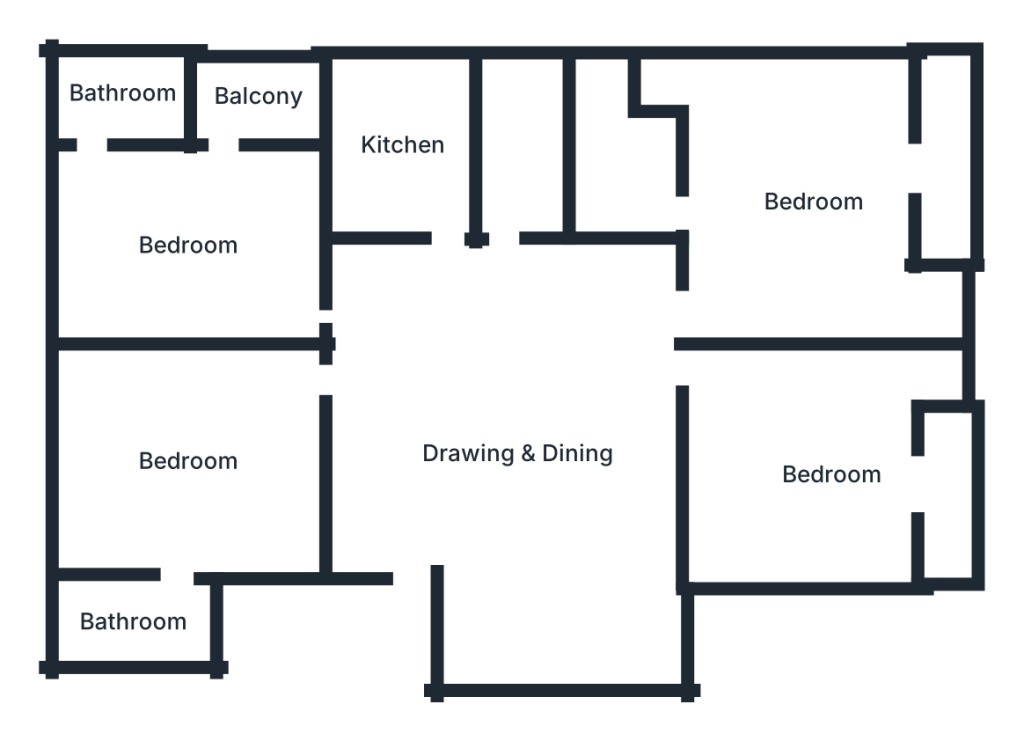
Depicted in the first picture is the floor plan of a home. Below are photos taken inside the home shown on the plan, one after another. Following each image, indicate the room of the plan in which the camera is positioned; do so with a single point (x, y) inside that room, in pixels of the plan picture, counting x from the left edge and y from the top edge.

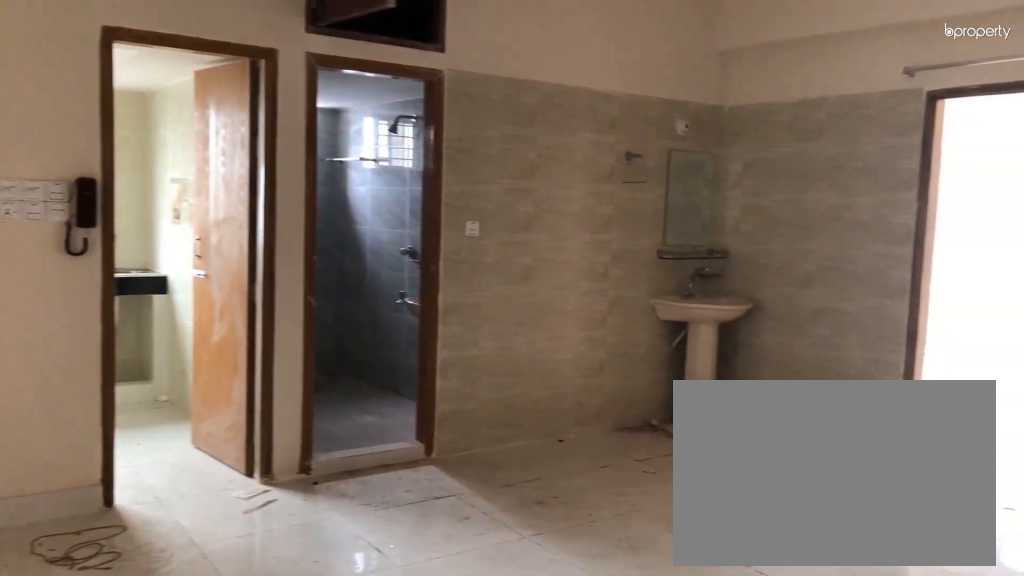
(530, 449)
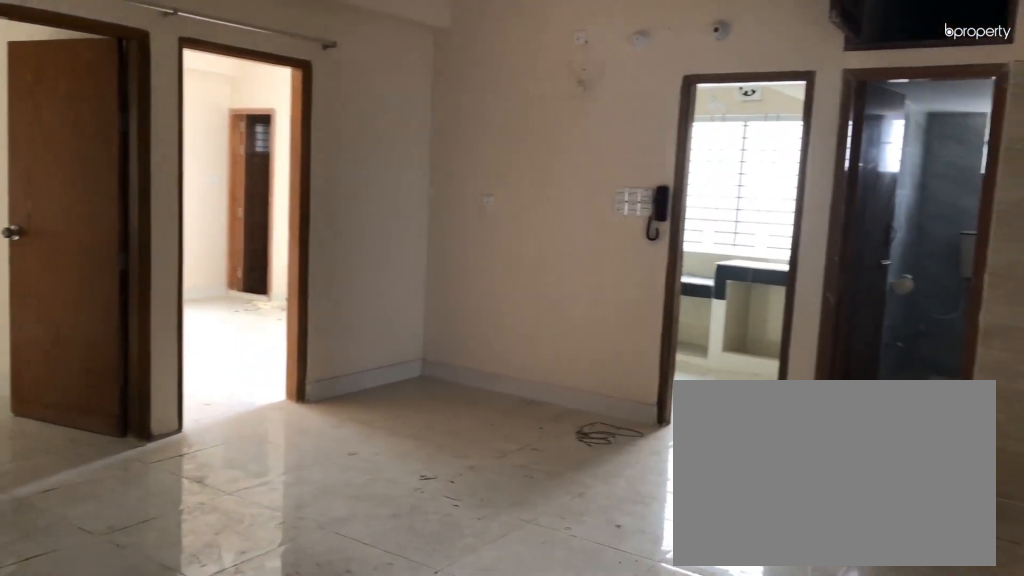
(530, 449)
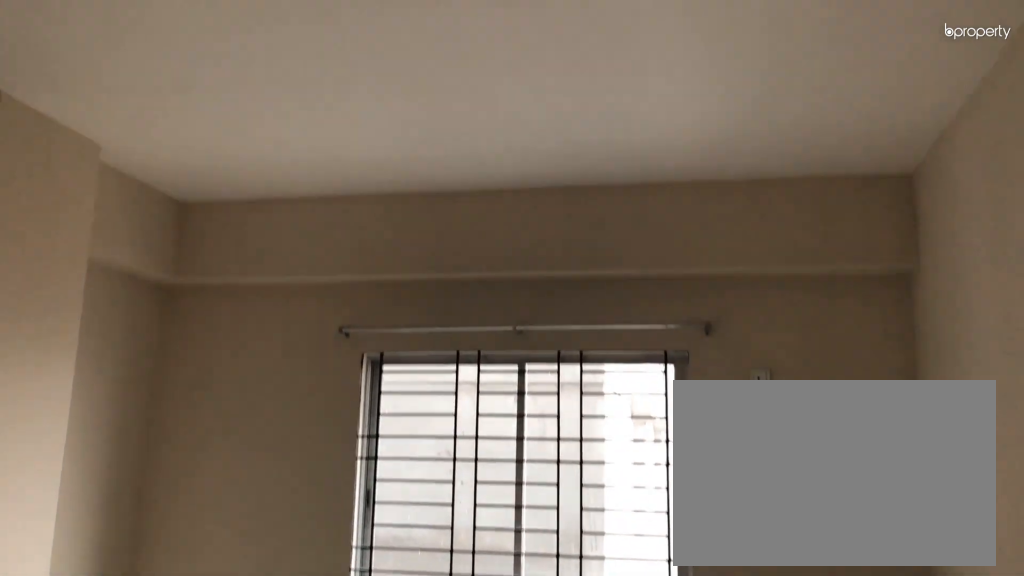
(190, 462)
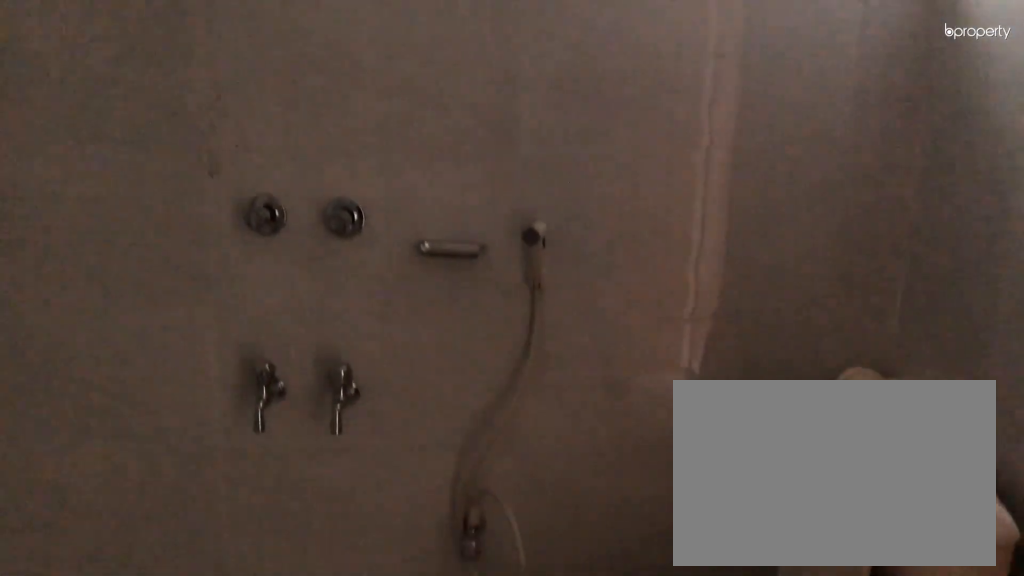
(137, 624)
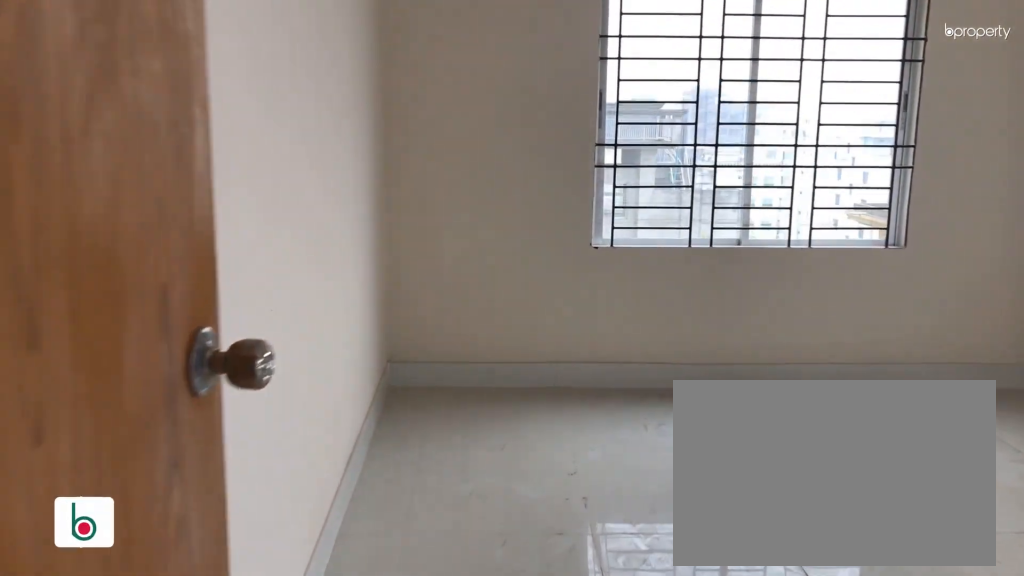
(190, 244)
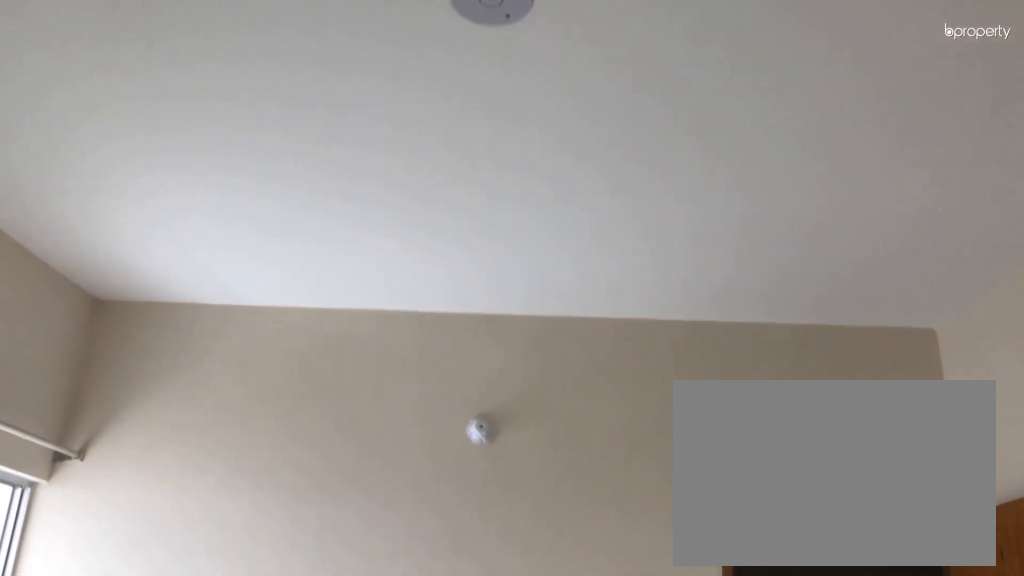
(190, 244)
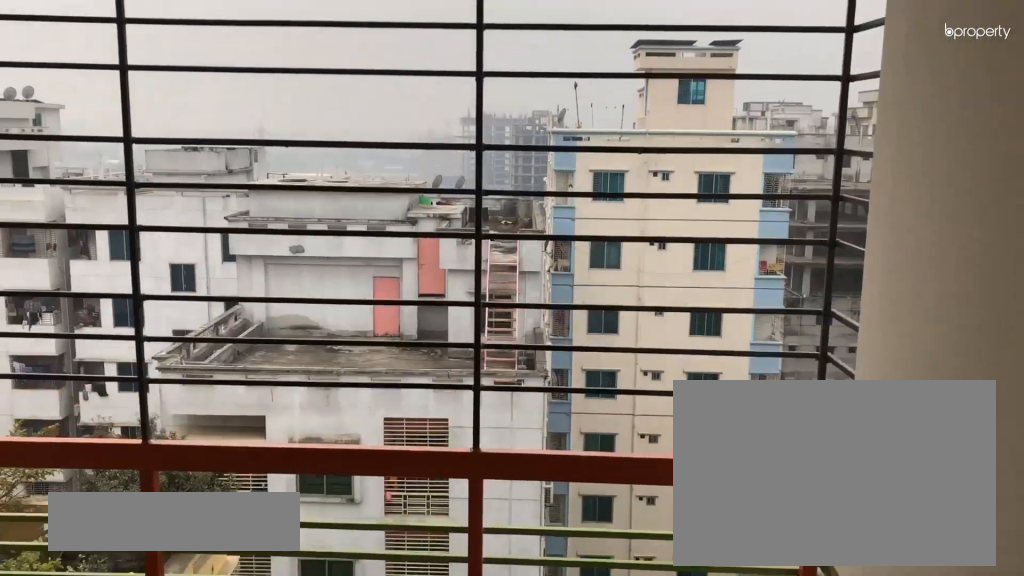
(256, 99)
